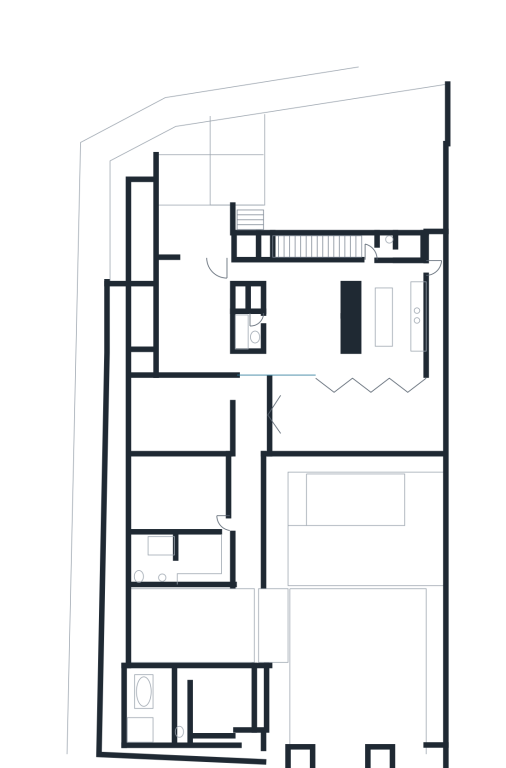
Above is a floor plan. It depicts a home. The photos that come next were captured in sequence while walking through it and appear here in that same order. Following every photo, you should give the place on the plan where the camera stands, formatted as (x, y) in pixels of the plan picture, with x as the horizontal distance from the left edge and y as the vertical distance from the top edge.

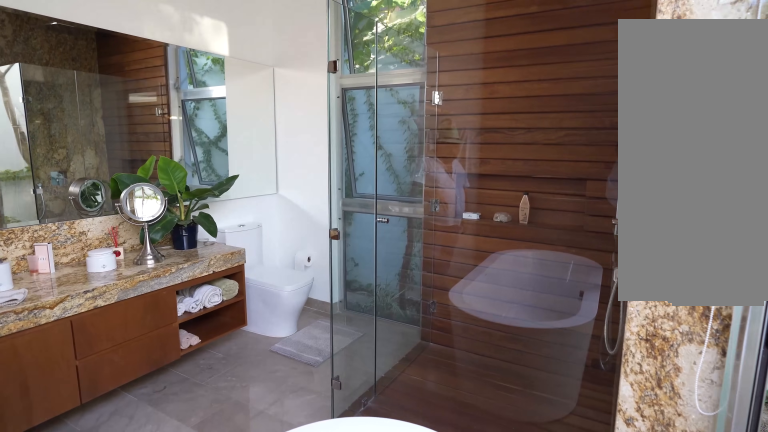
(127, 671)
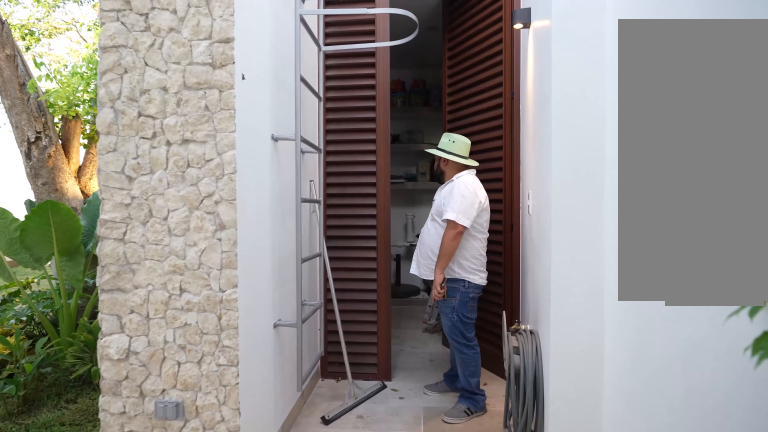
(267, 756)
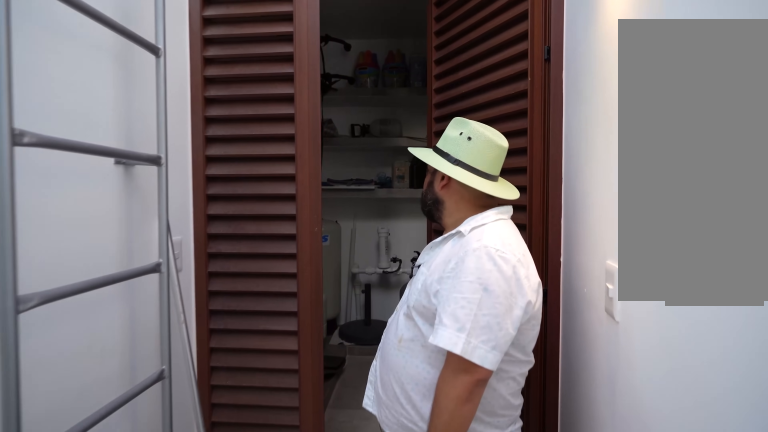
(276, 757)
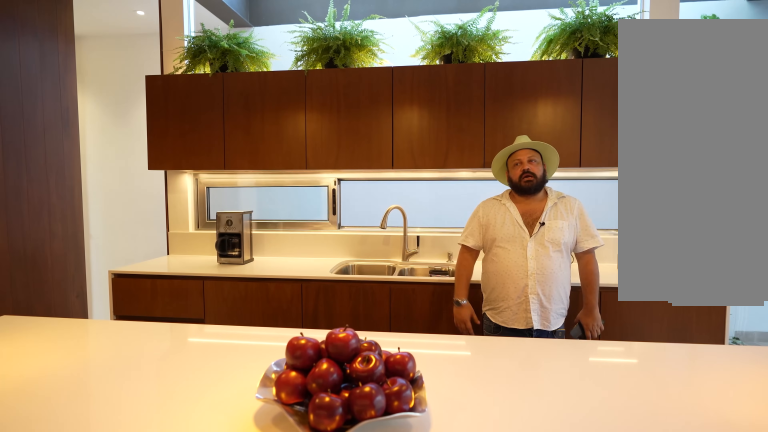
(366, 312)
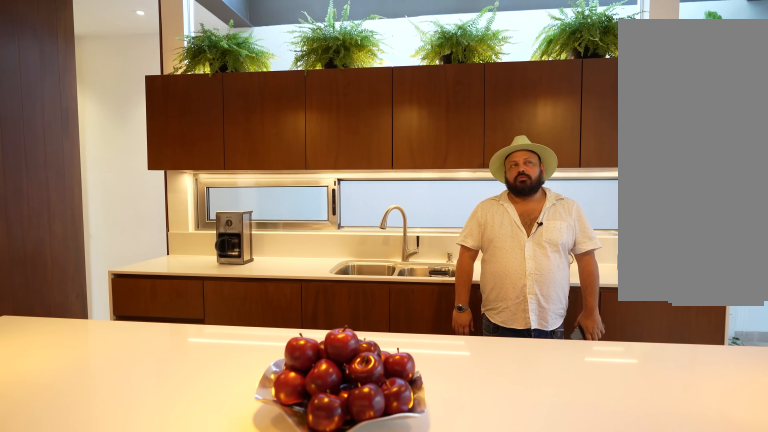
(366, 312)
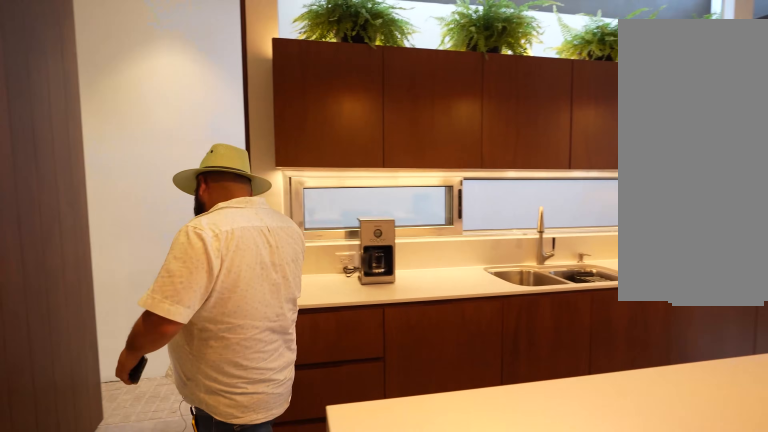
(368, 301)
